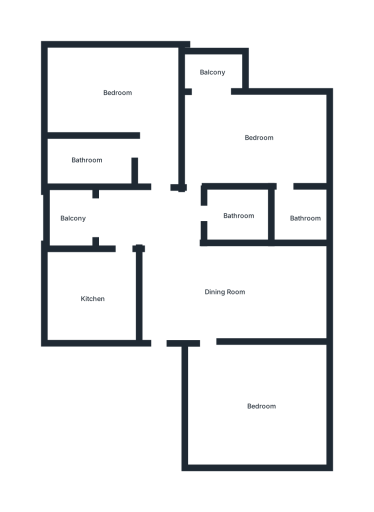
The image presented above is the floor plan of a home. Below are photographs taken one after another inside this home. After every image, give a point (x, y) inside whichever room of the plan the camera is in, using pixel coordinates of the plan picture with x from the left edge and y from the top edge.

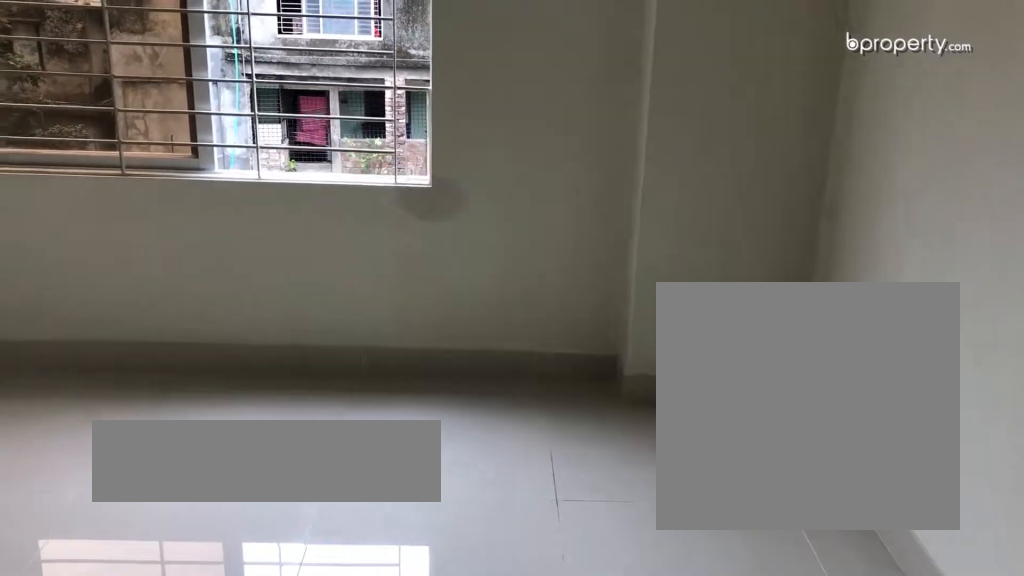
(118, 93)
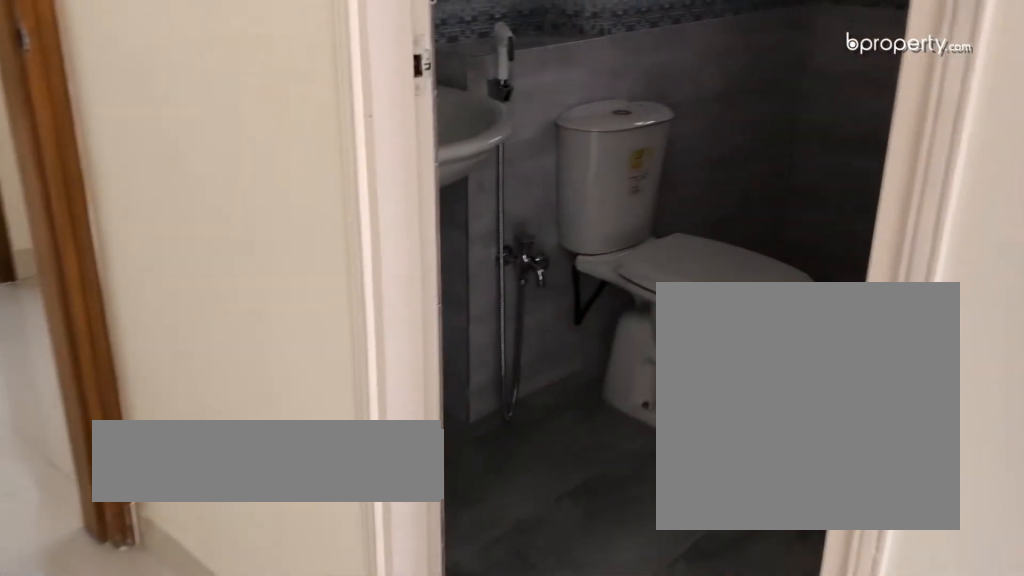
(86, 156)
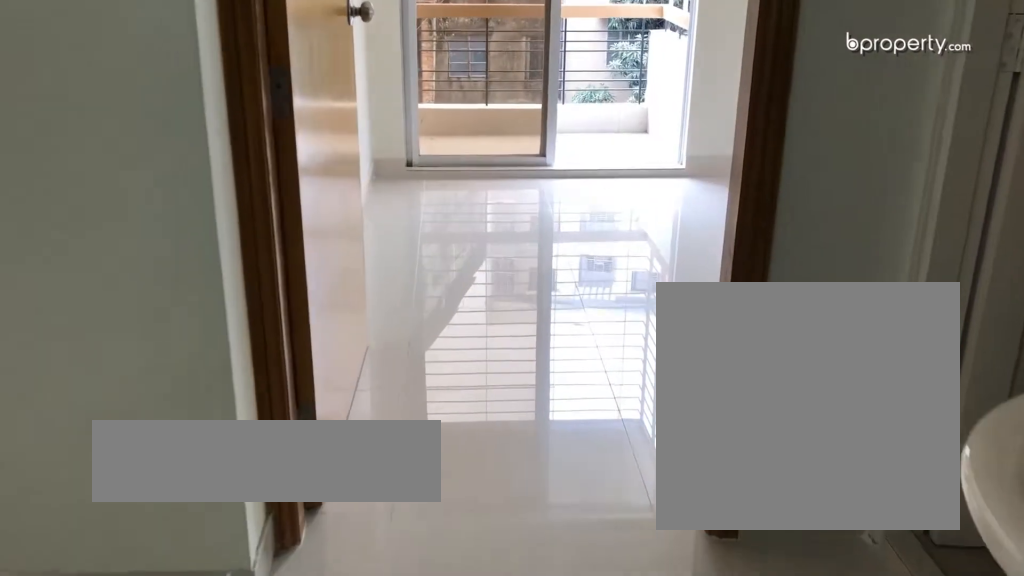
(259, 139)
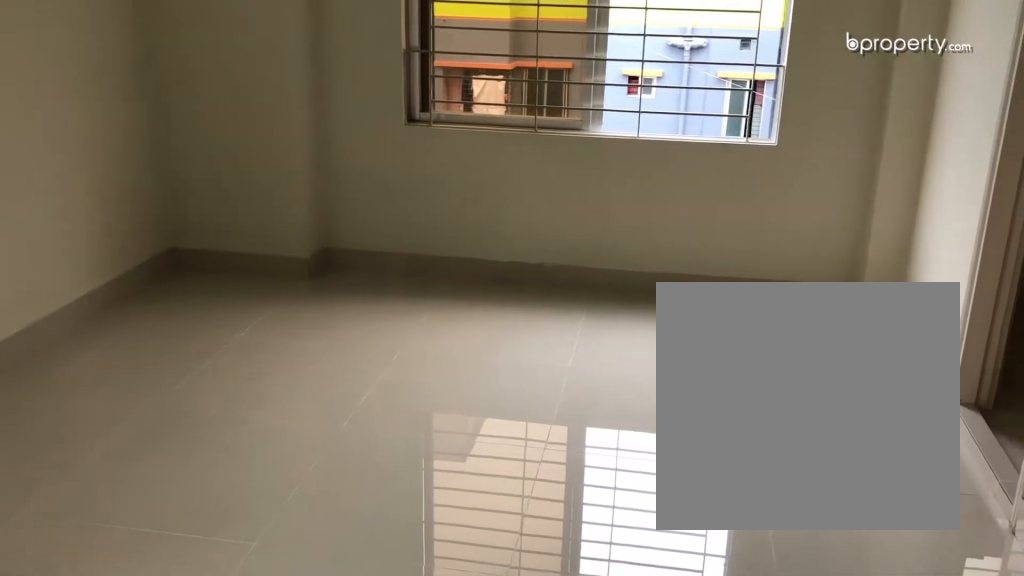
(259, 139)
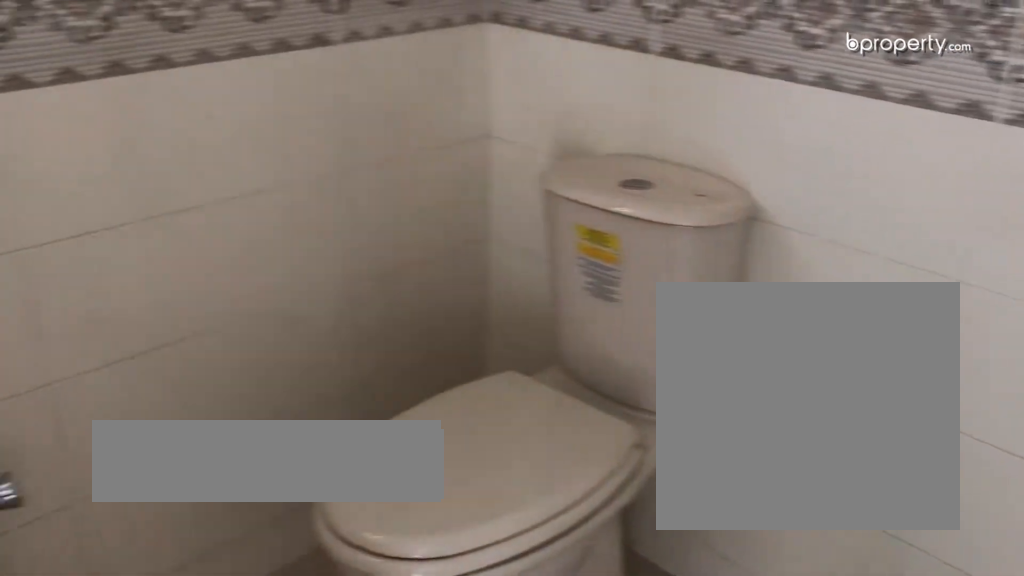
(303, 216)
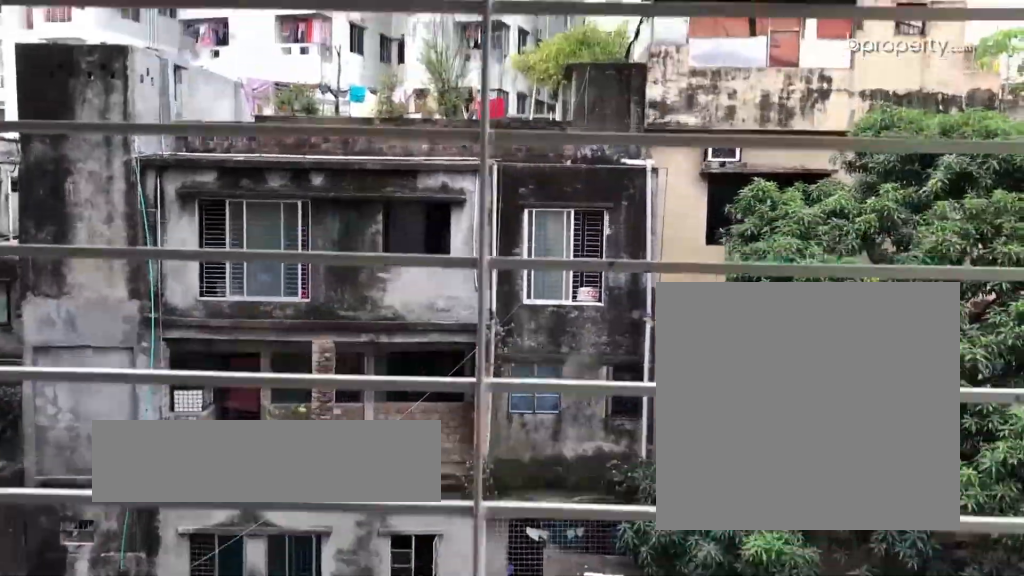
(214, 71)
